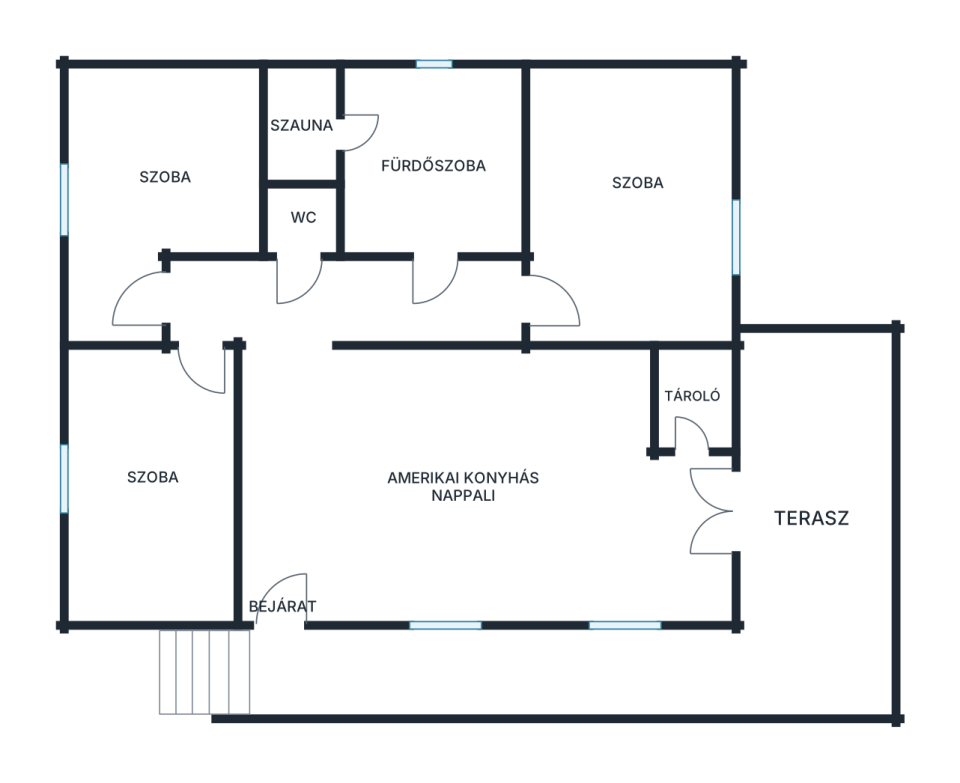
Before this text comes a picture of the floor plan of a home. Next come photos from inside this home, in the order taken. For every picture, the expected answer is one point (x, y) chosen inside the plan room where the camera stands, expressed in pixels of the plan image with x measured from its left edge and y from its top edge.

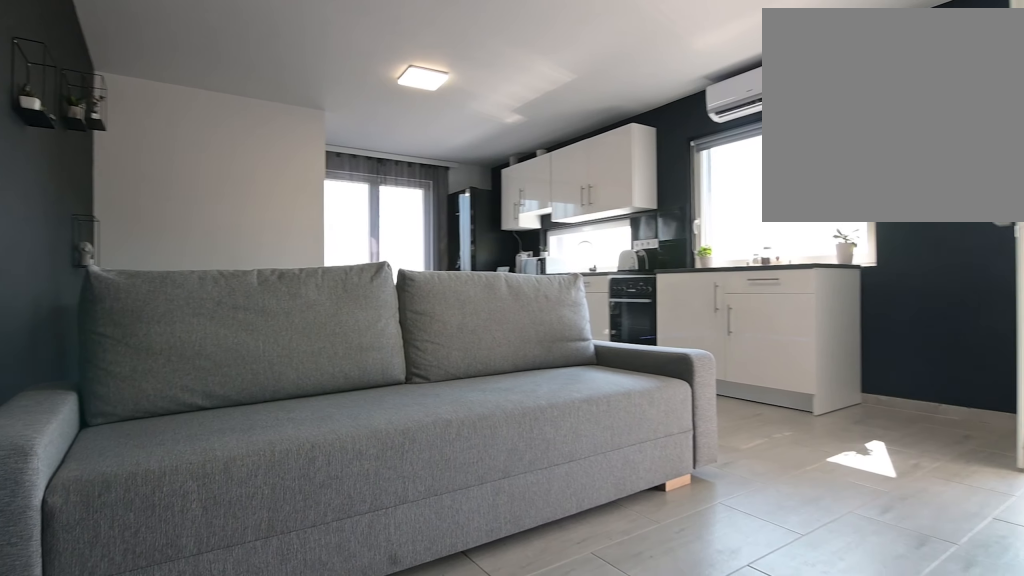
(359, 476)
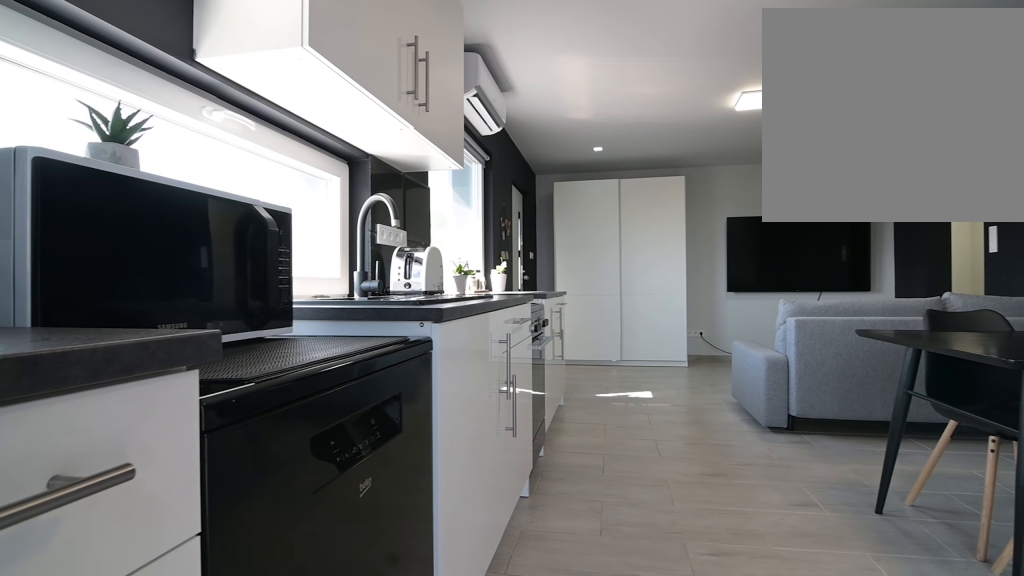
(359, 476)
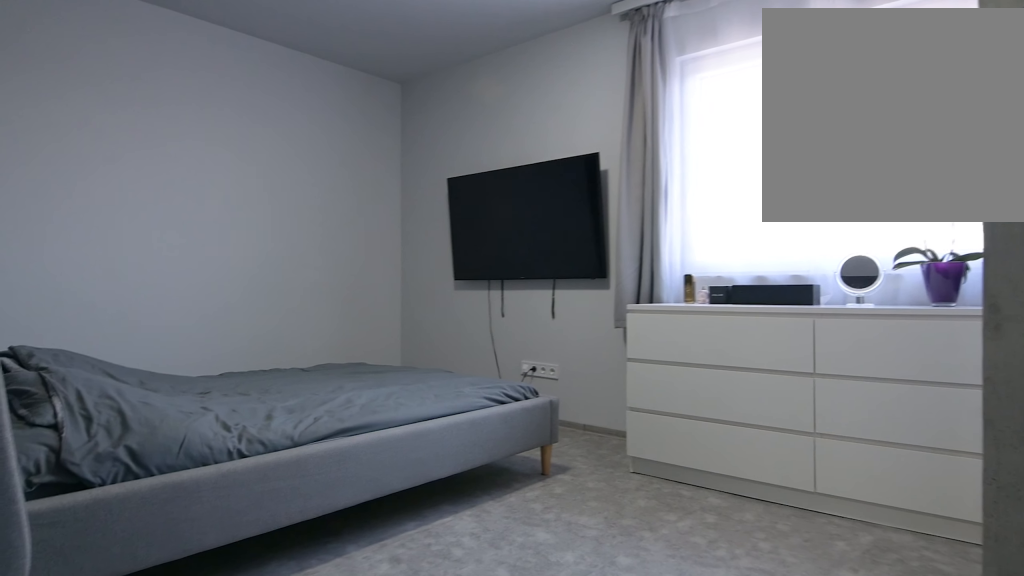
(623, 223)
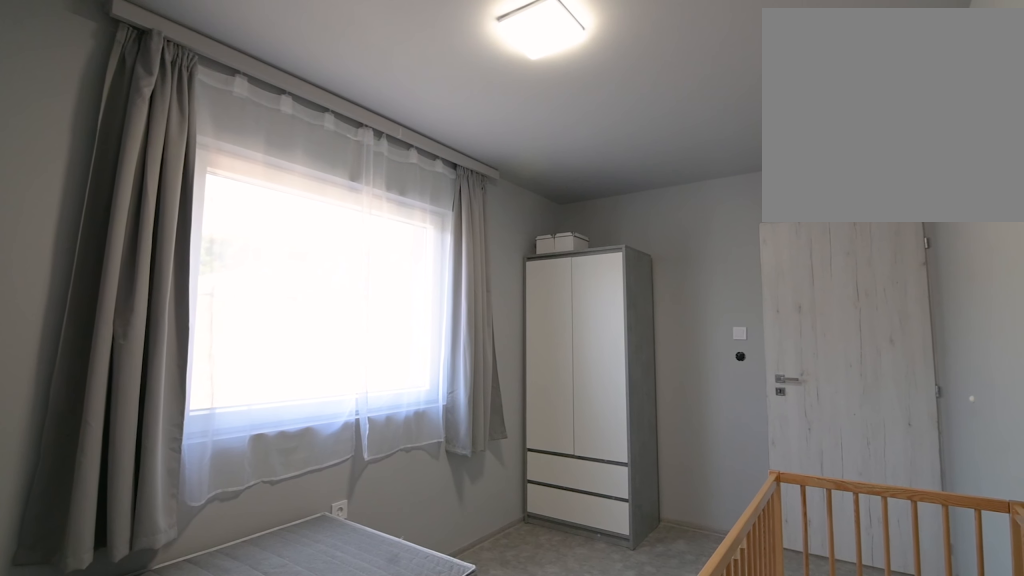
(158, 484)
